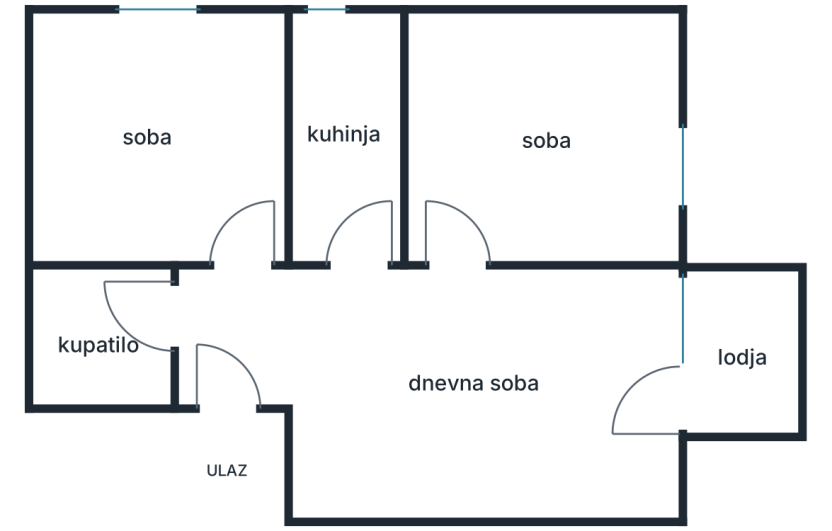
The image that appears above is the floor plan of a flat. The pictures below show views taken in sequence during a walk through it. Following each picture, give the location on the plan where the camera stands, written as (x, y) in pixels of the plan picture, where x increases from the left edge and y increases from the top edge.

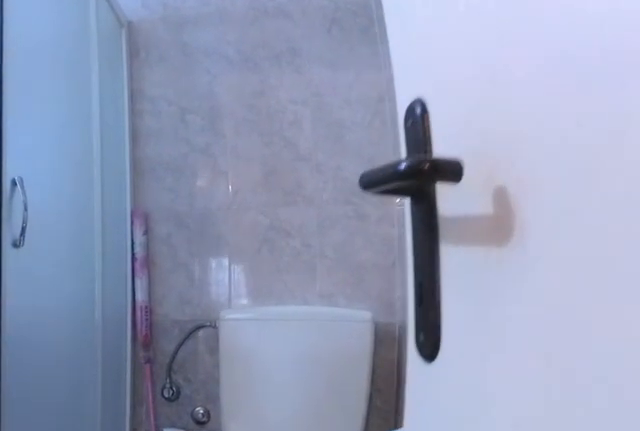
(184, 301)
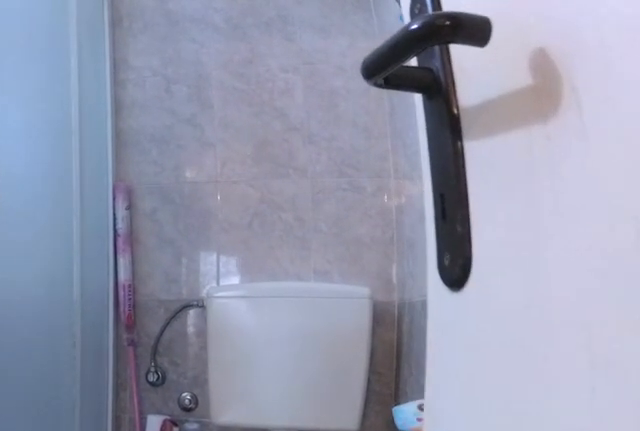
(163, 301)
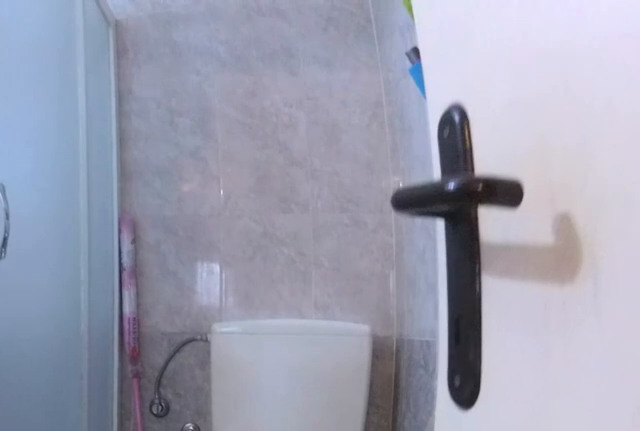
(176, 300)
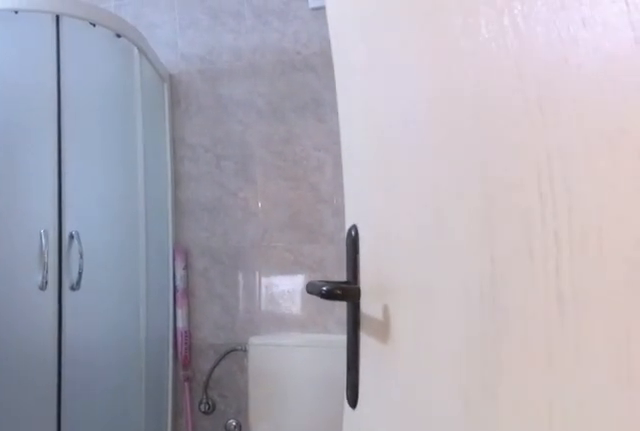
(216, 298)
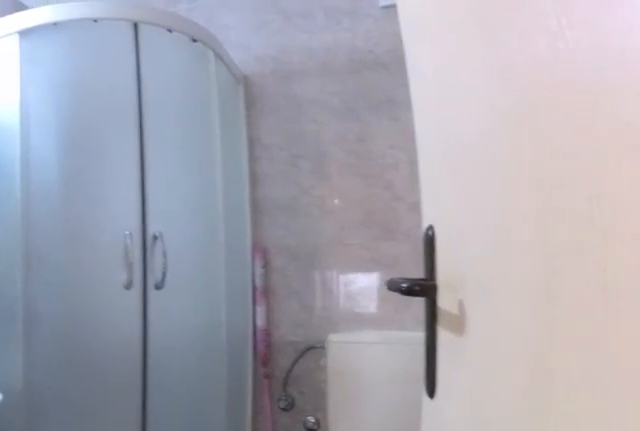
(225, 294)
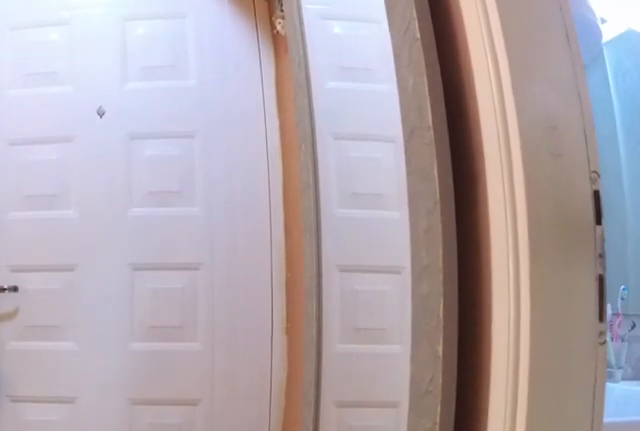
(207, 282)
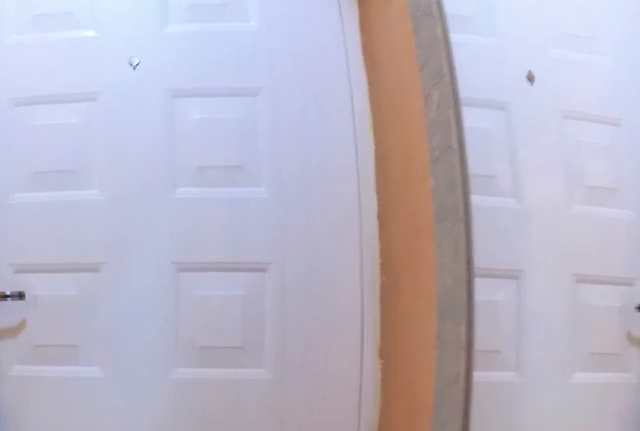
(207, 316)
